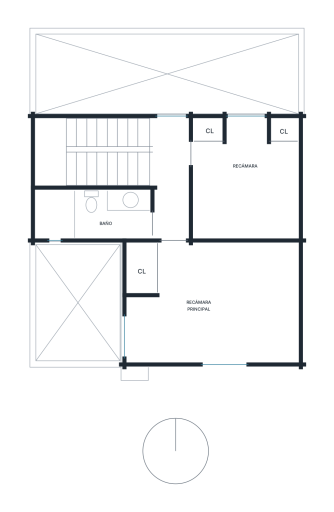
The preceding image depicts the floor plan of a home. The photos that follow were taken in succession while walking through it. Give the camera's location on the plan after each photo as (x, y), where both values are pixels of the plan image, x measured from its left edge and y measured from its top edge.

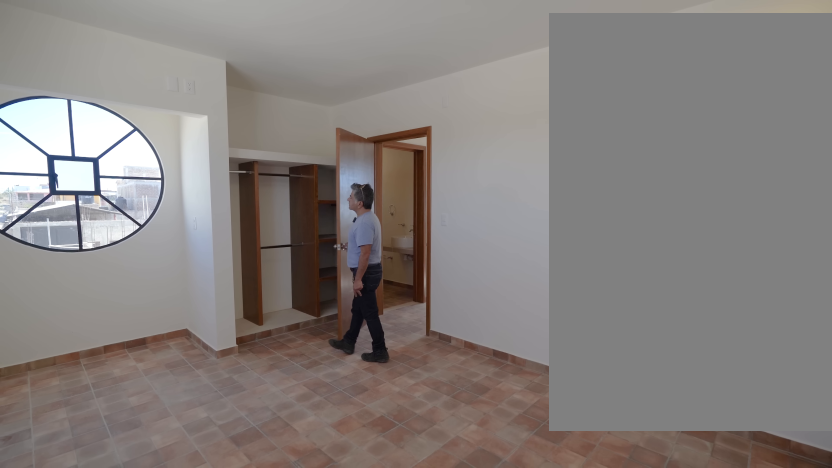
(237, 311)
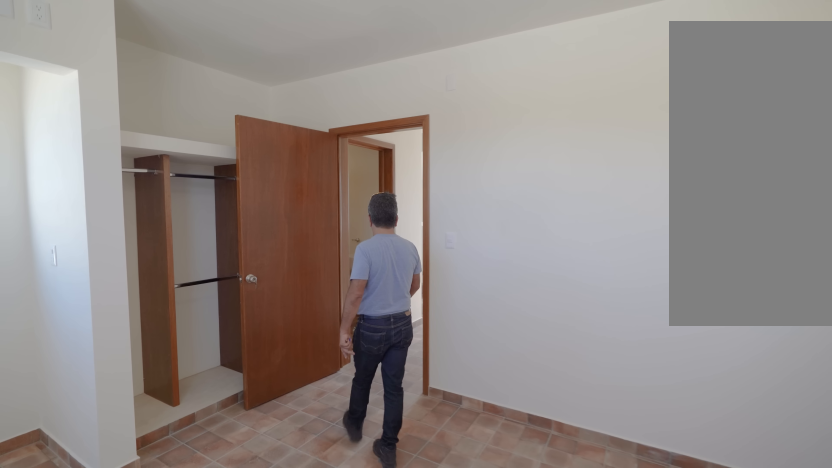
(234, 310)
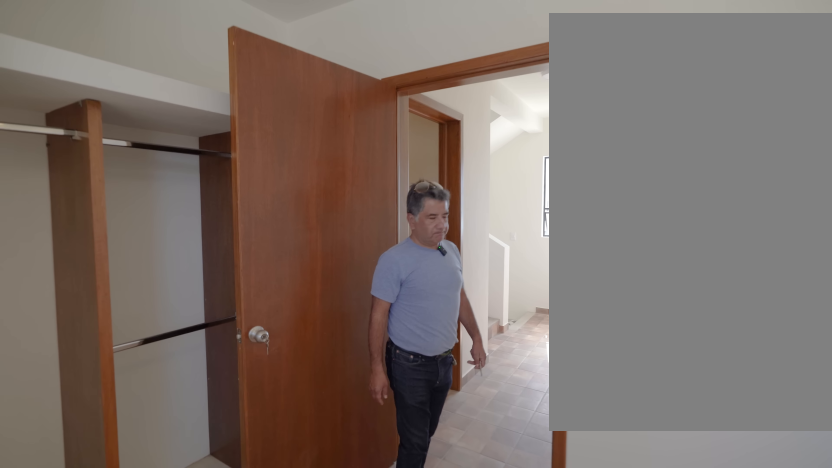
(234, 310)
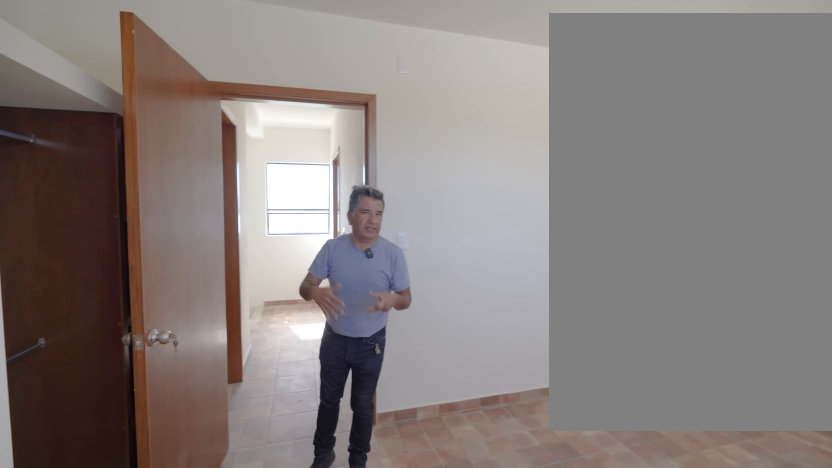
(198, 306)
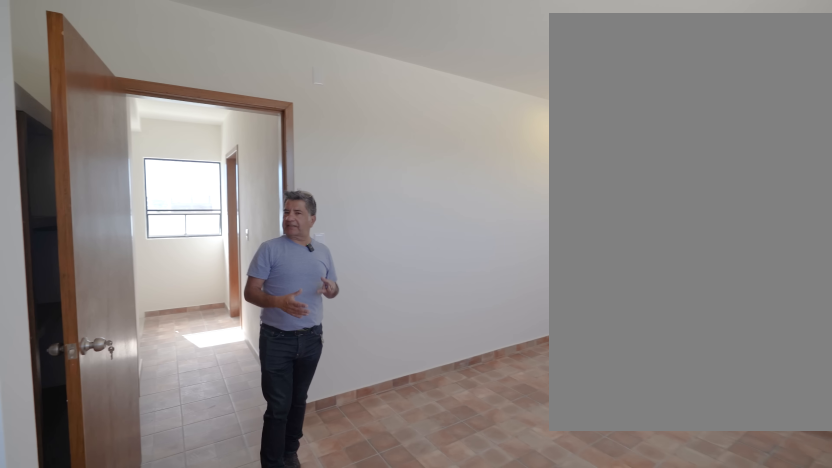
(195, 294)
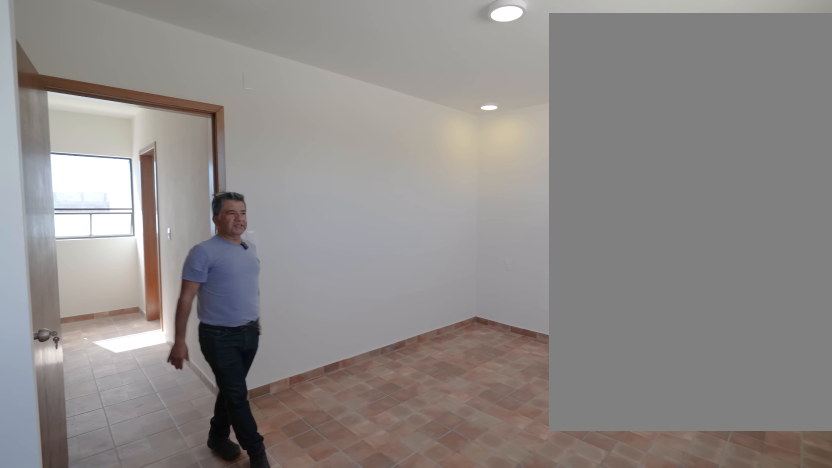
(194, 291)
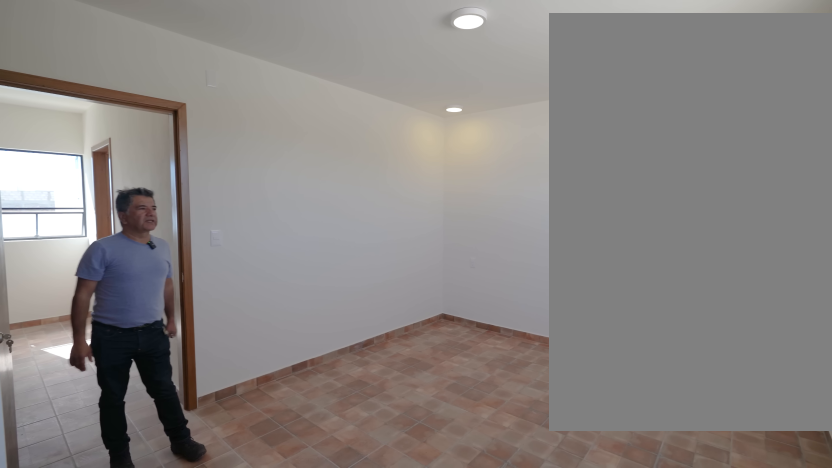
(194, 291)
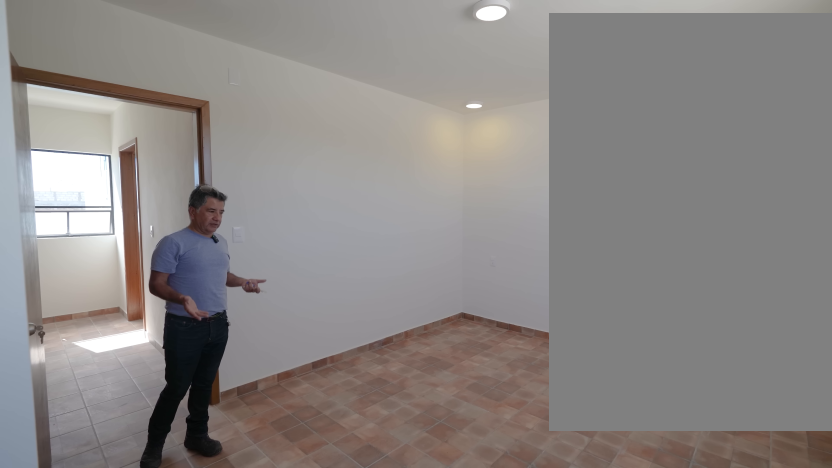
(175, 298)
